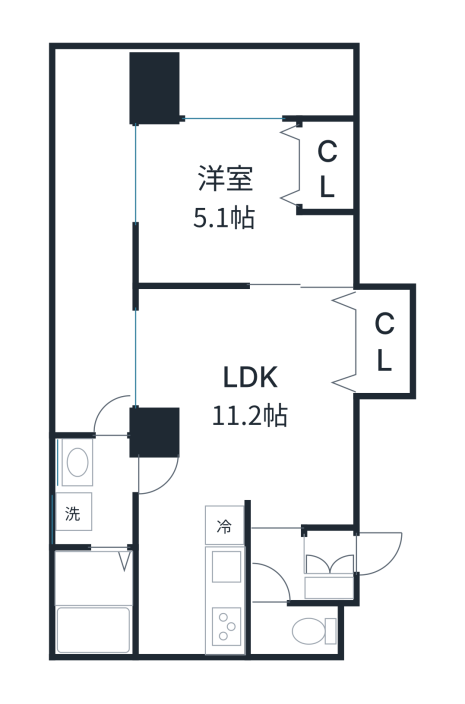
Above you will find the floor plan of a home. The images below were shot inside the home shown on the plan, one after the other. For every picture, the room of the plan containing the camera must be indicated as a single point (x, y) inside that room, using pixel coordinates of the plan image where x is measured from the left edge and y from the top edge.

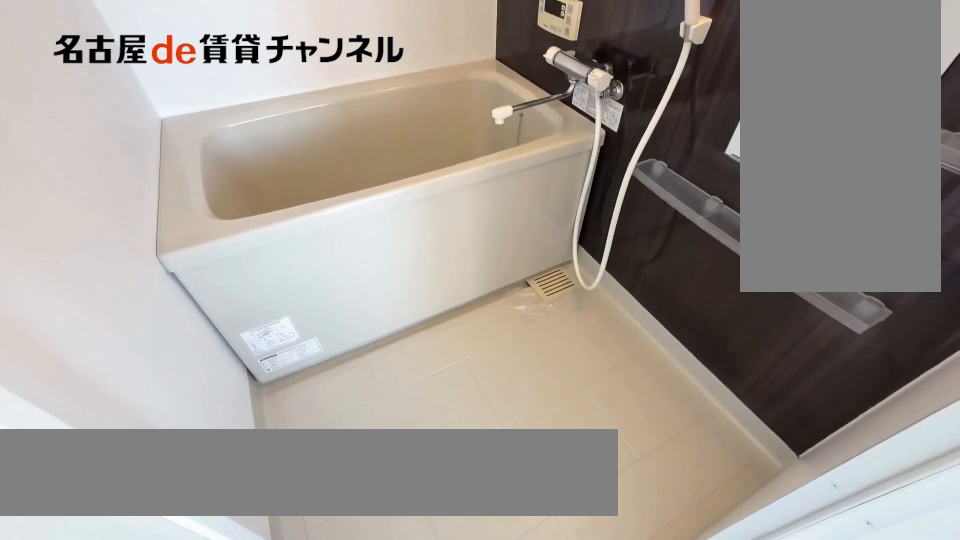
(97, 599)
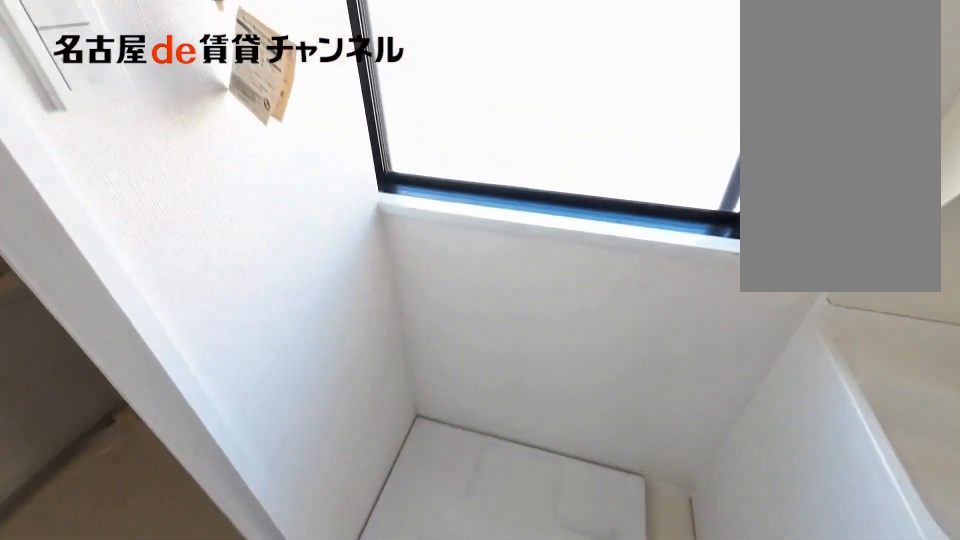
(97, 490)
